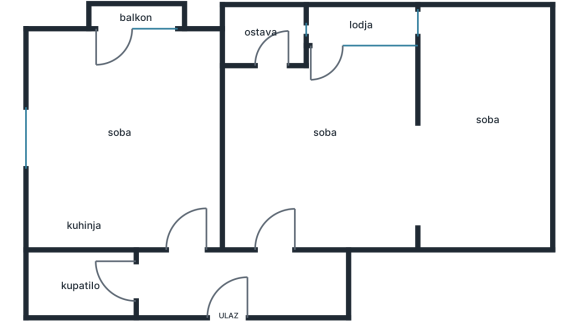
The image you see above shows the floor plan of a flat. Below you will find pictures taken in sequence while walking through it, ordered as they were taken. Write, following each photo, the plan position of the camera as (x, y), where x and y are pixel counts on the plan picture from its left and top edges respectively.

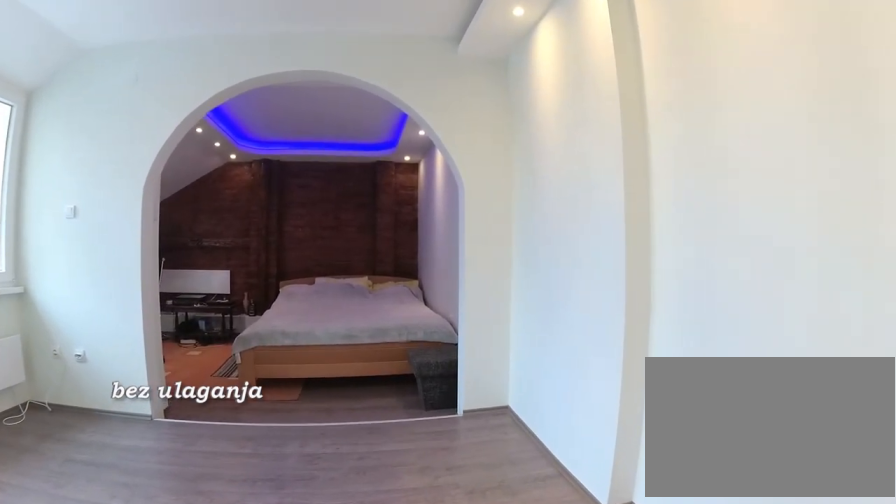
(303, 168)
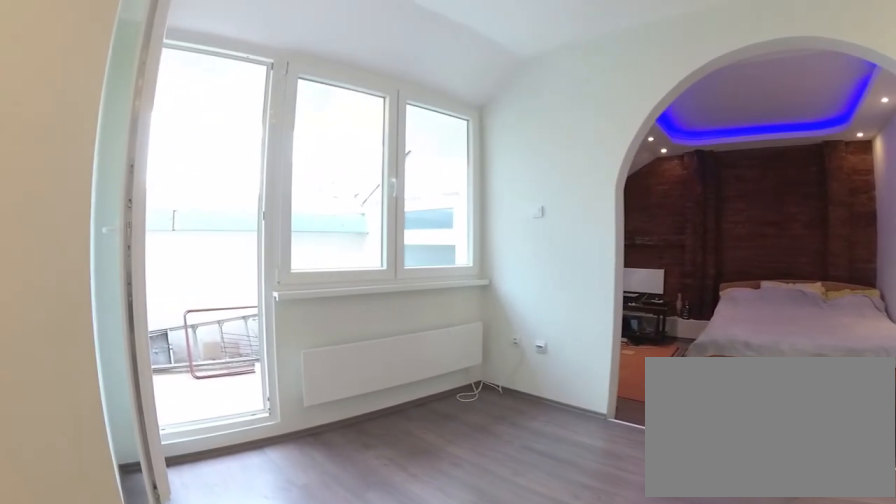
(321, 167)
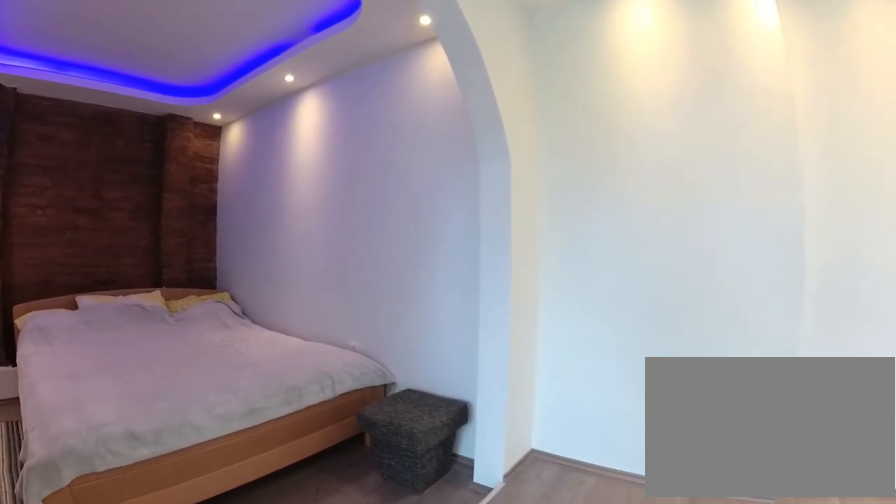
(347, 109)
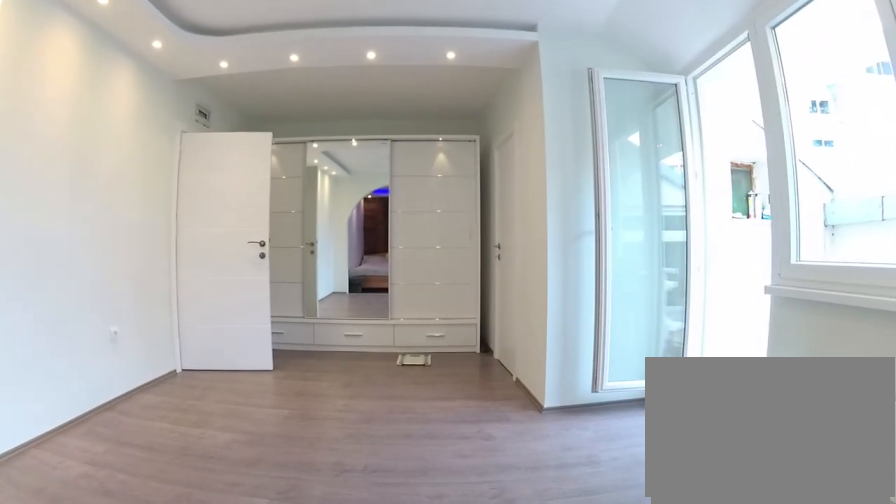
(424, 125)
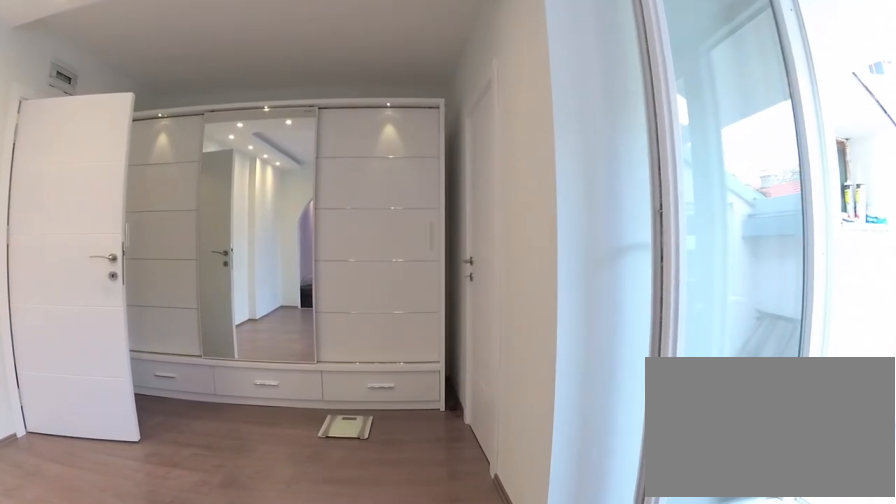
(369, 116)
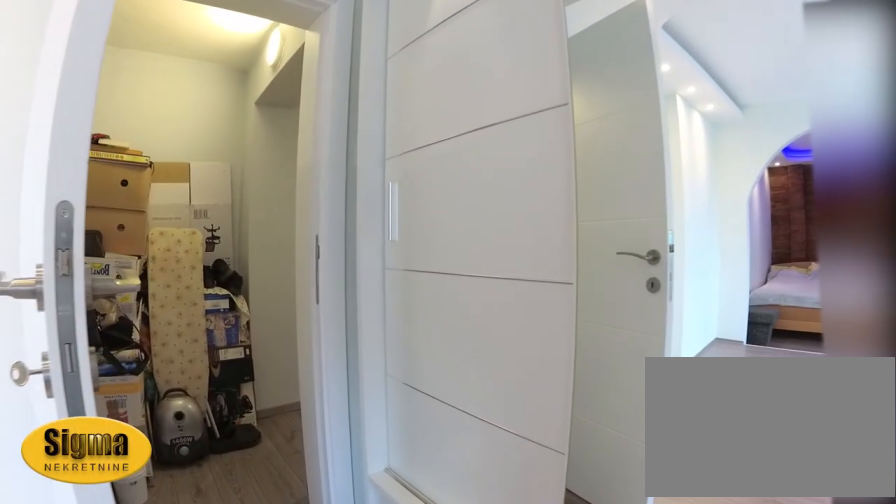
(293, 160)
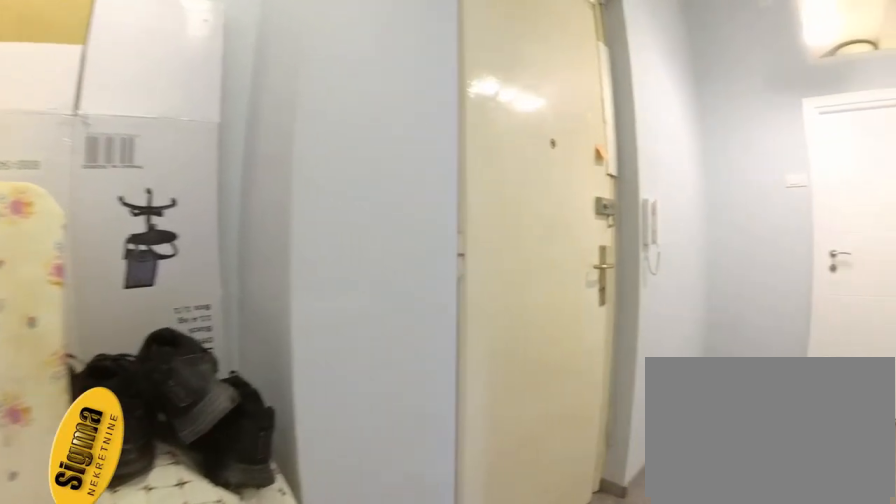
(281, 256)
